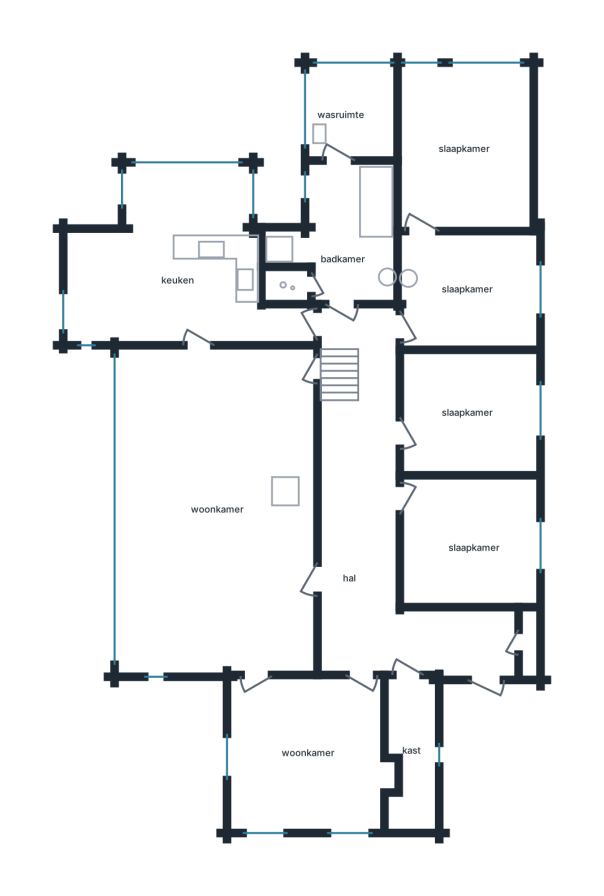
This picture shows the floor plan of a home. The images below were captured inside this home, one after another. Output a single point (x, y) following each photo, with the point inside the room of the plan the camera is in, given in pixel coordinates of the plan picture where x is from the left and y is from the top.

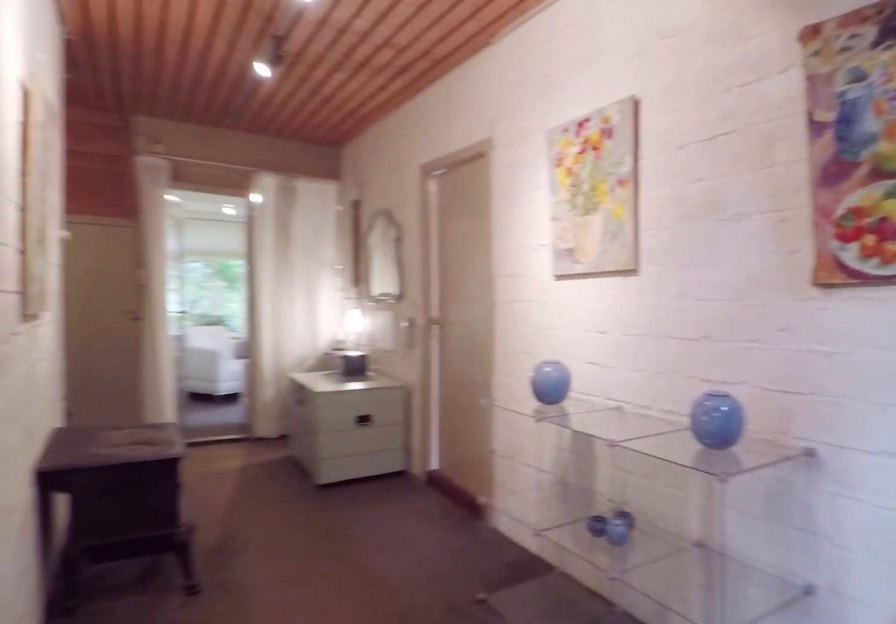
(382, 530)
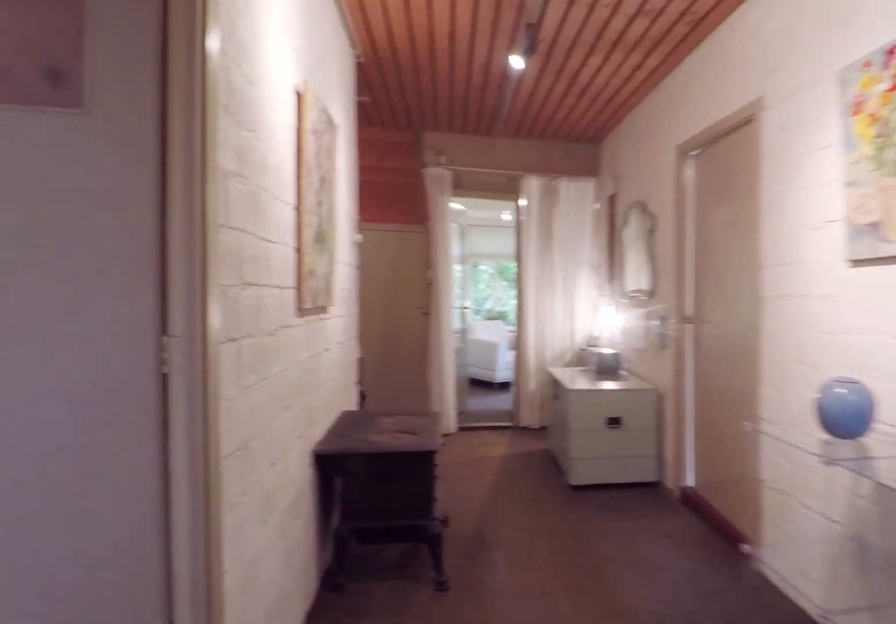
(382, 530)
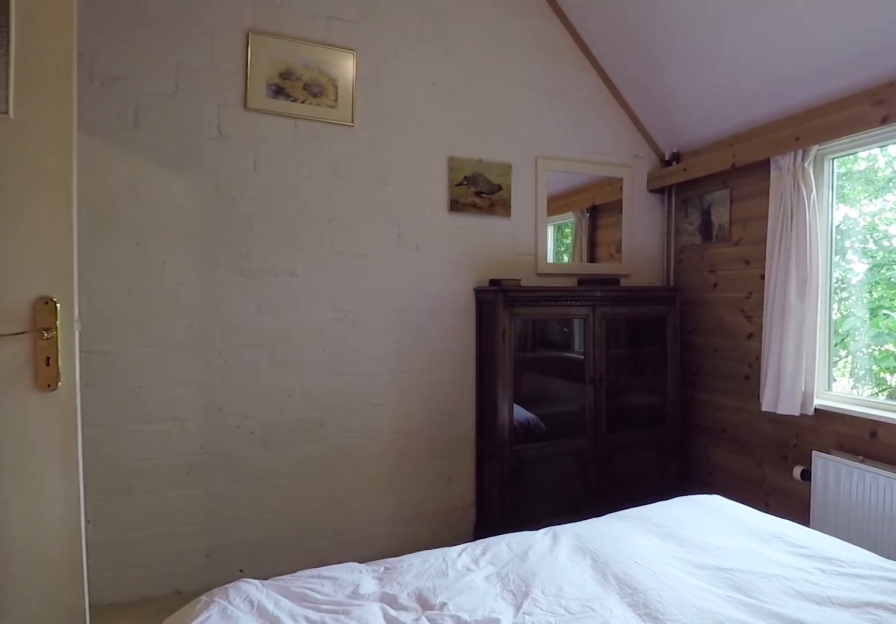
(467, 541)
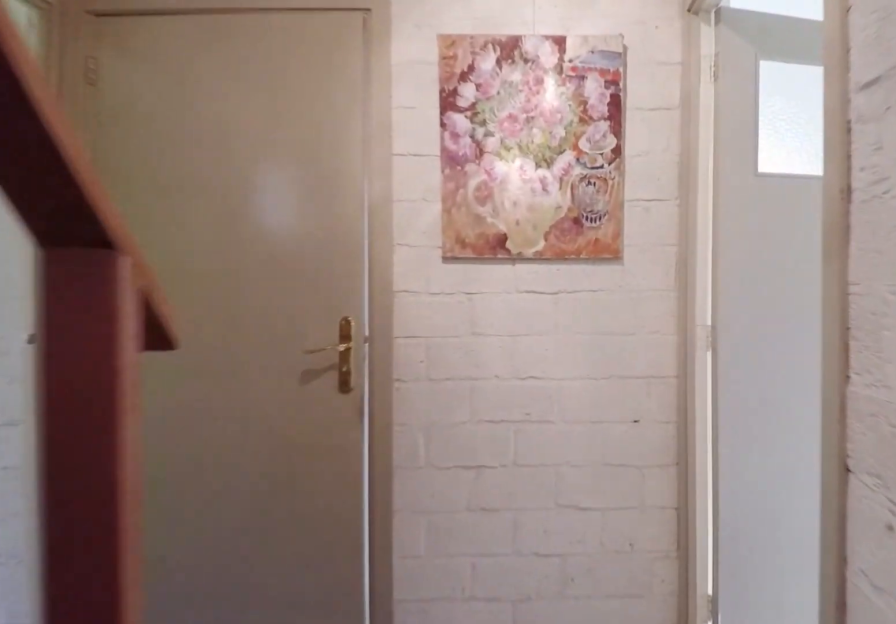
(382, 530)
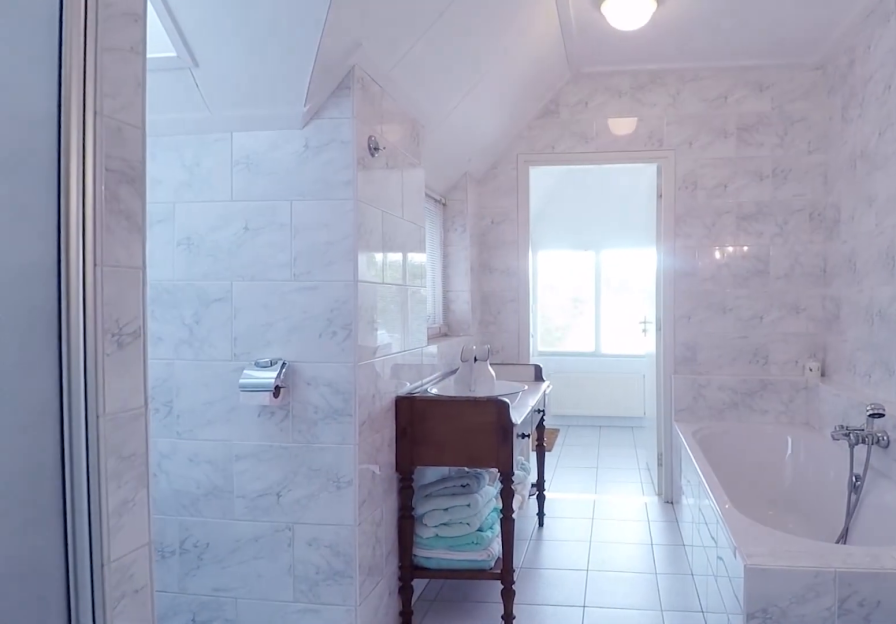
(345, 233)
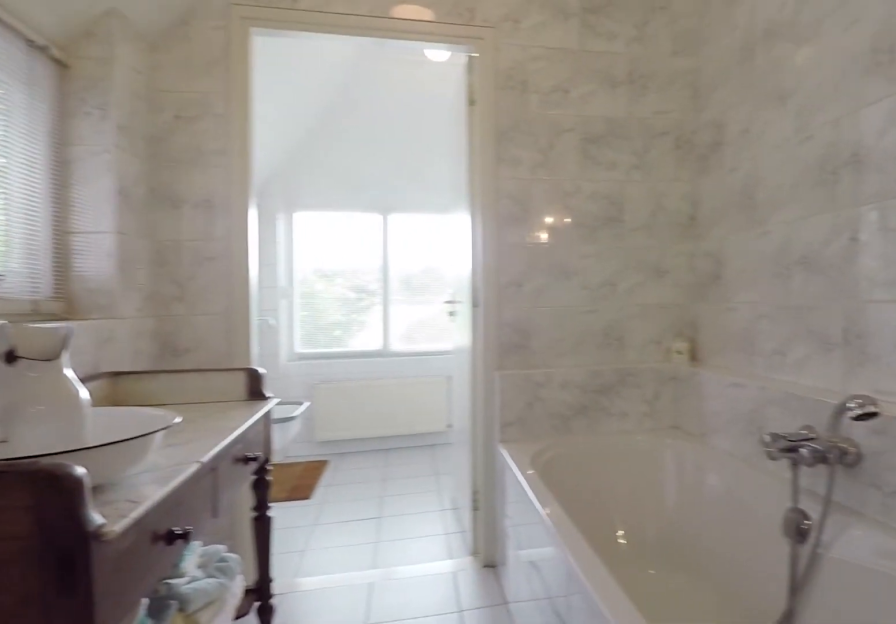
(345, 233)
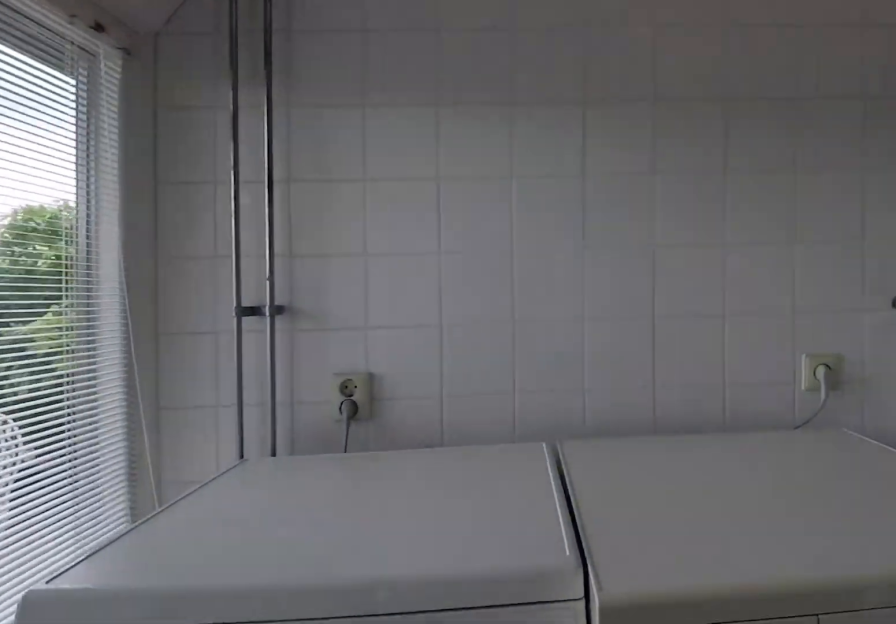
(352, 113)
